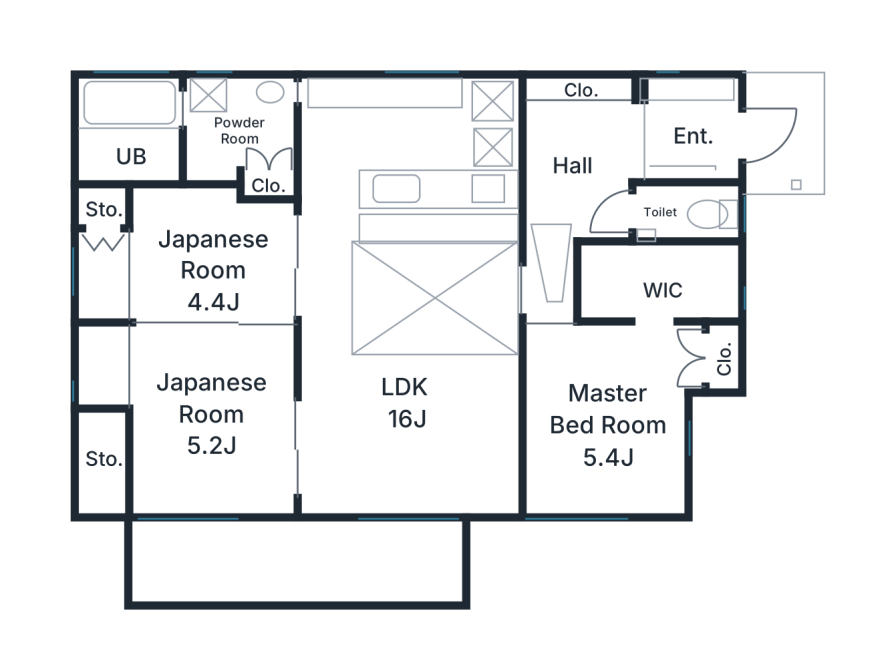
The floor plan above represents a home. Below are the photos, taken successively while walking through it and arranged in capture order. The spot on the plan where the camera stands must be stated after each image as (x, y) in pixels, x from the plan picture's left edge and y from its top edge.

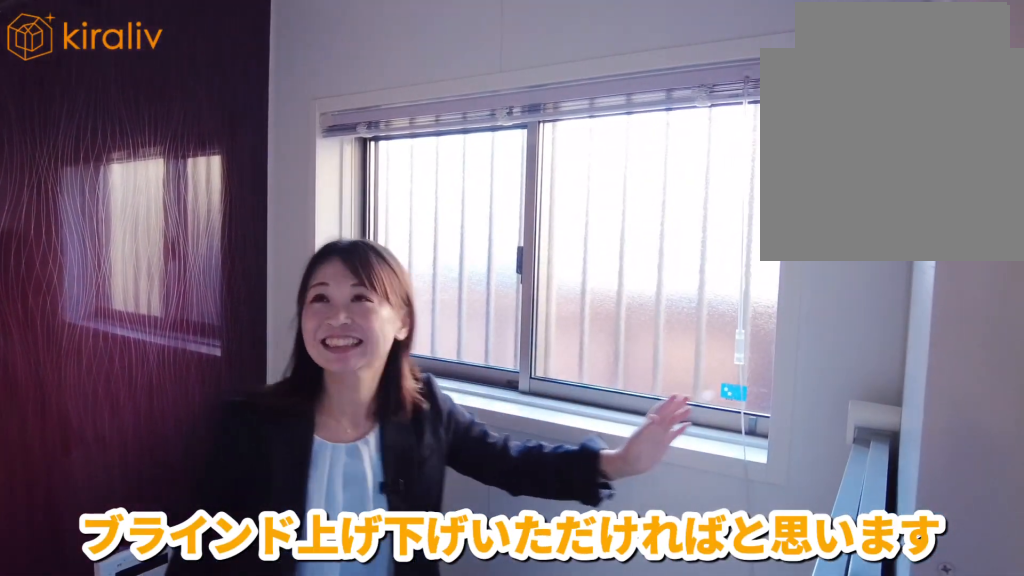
(136, 157)
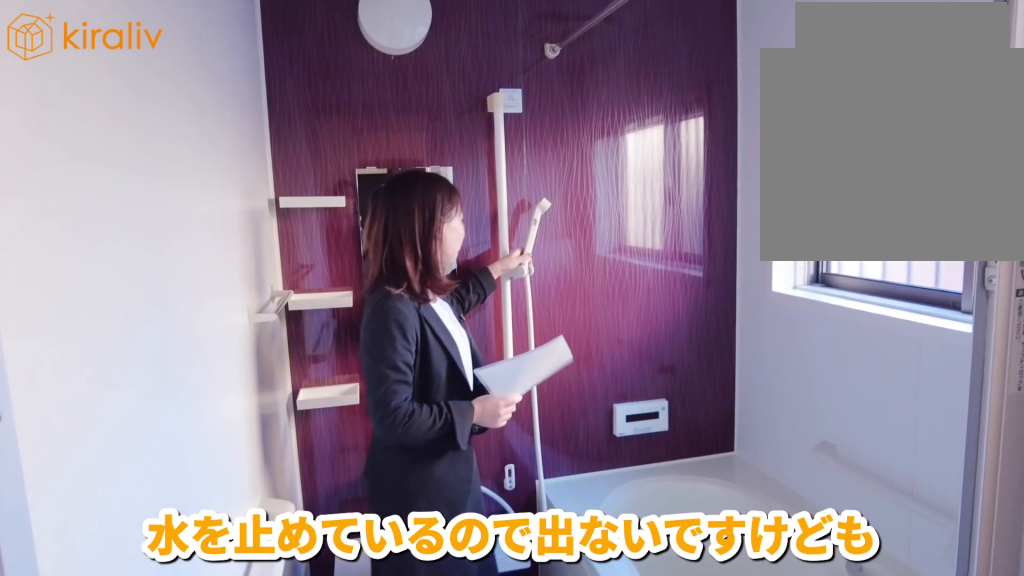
(136, 157)
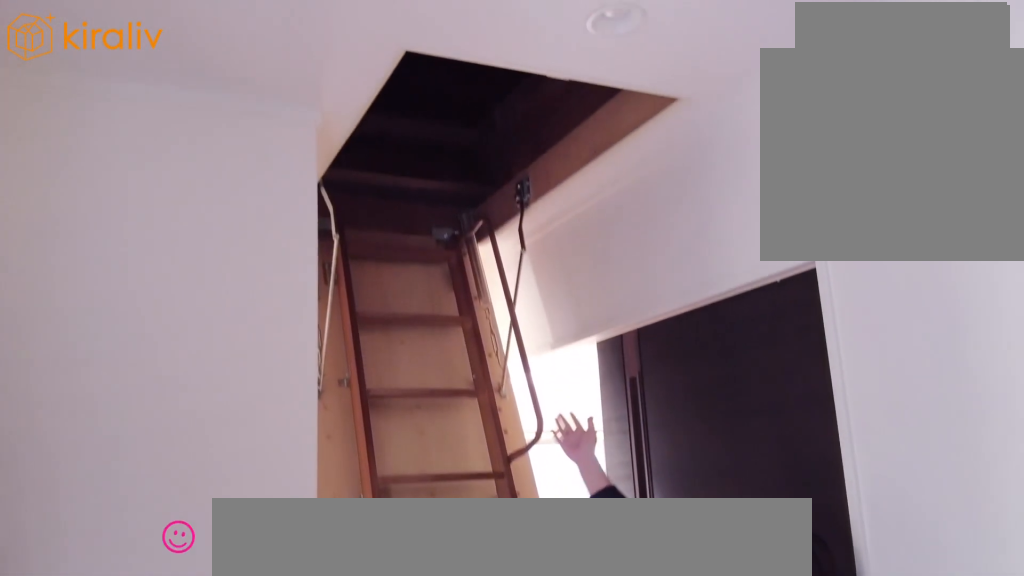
(552, 251)
